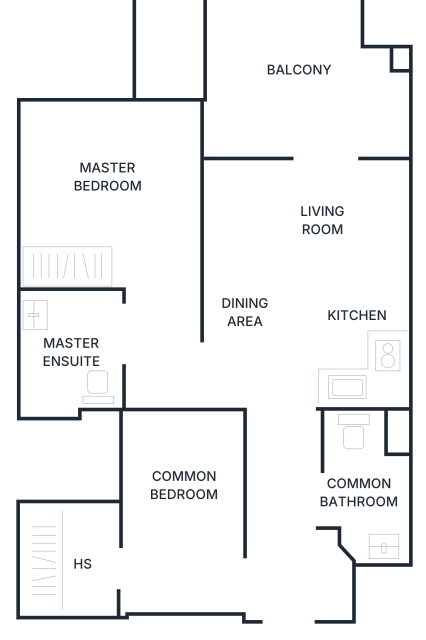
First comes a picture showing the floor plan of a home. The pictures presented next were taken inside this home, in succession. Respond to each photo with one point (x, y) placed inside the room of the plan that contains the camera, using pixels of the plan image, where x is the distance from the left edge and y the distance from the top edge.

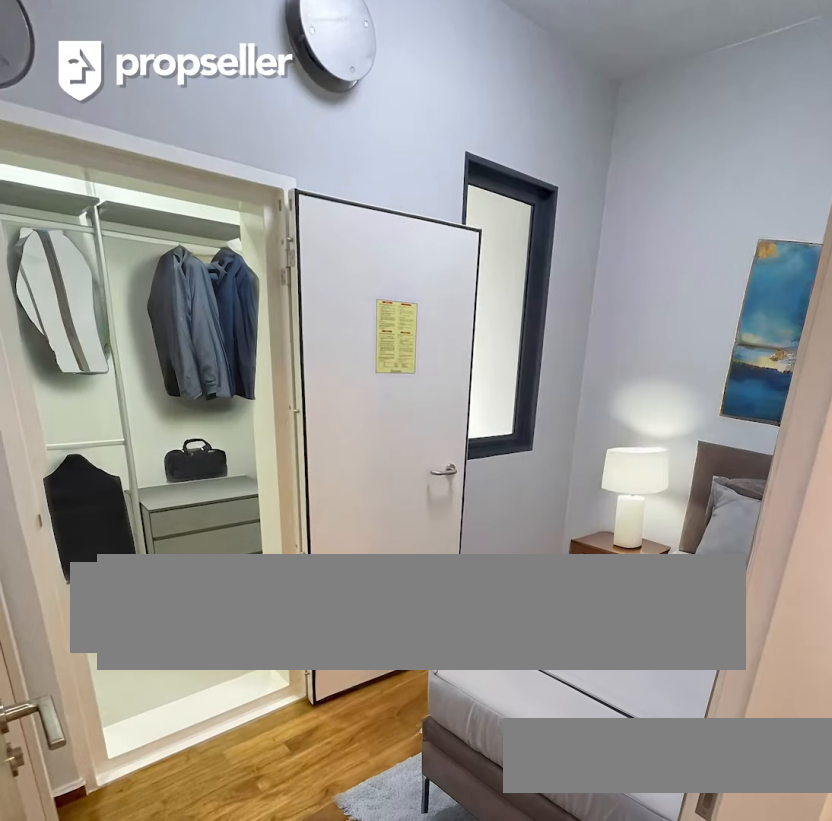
(182, 522)
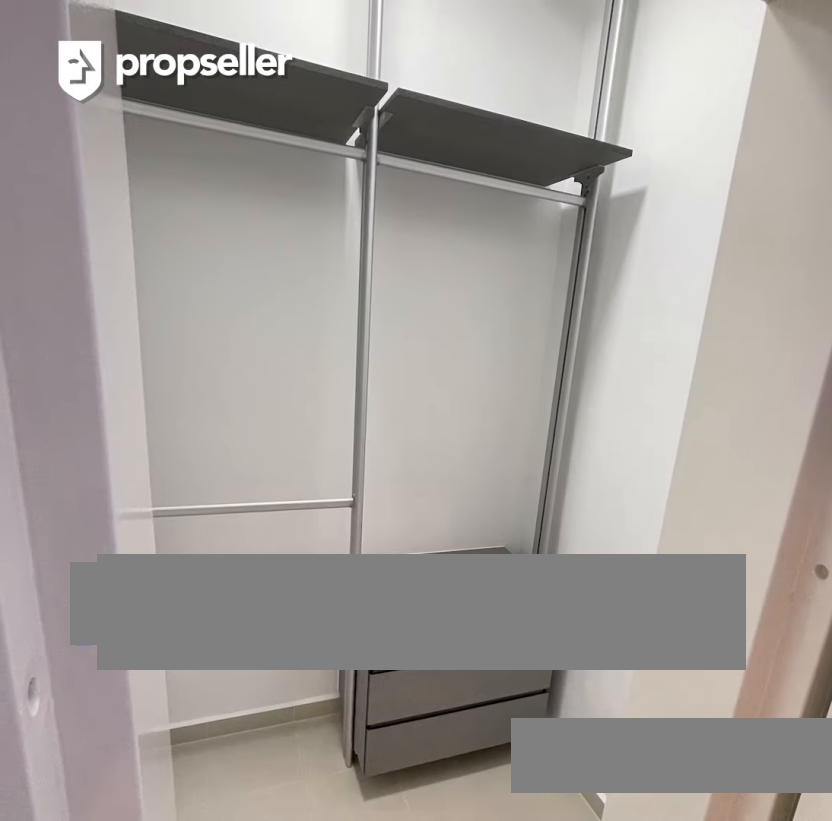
(182, 522)
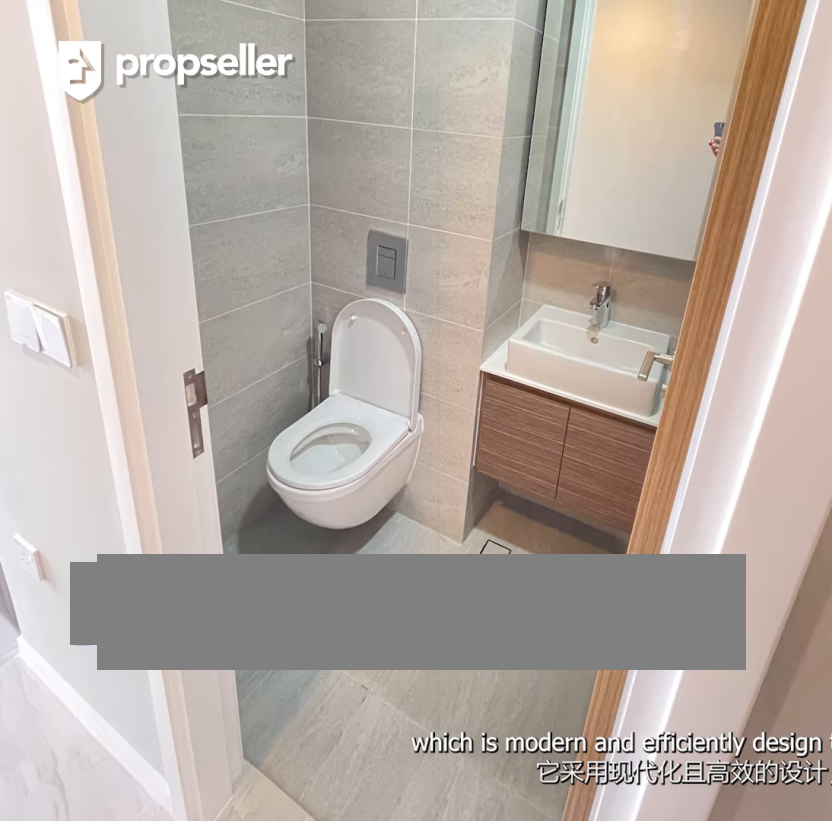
(364, 488)
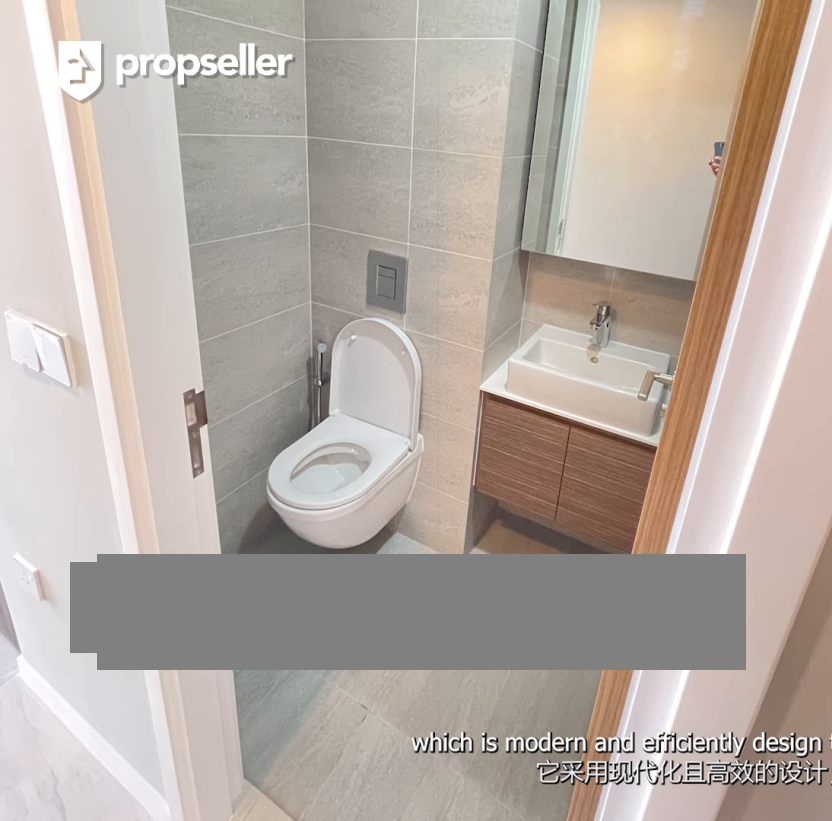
(364, 488)
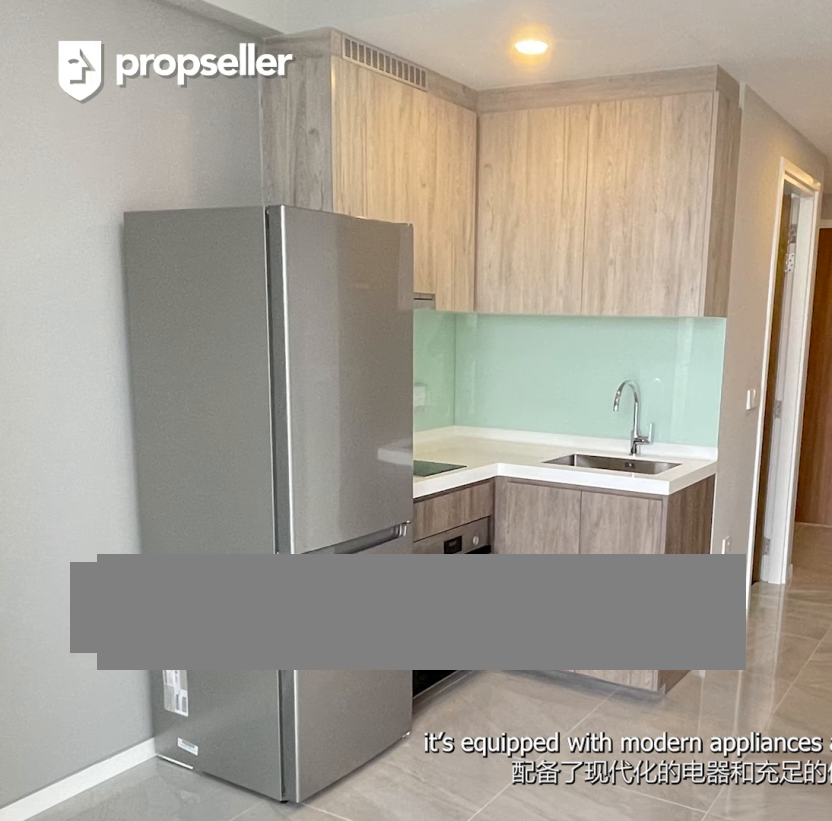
(362, 347)
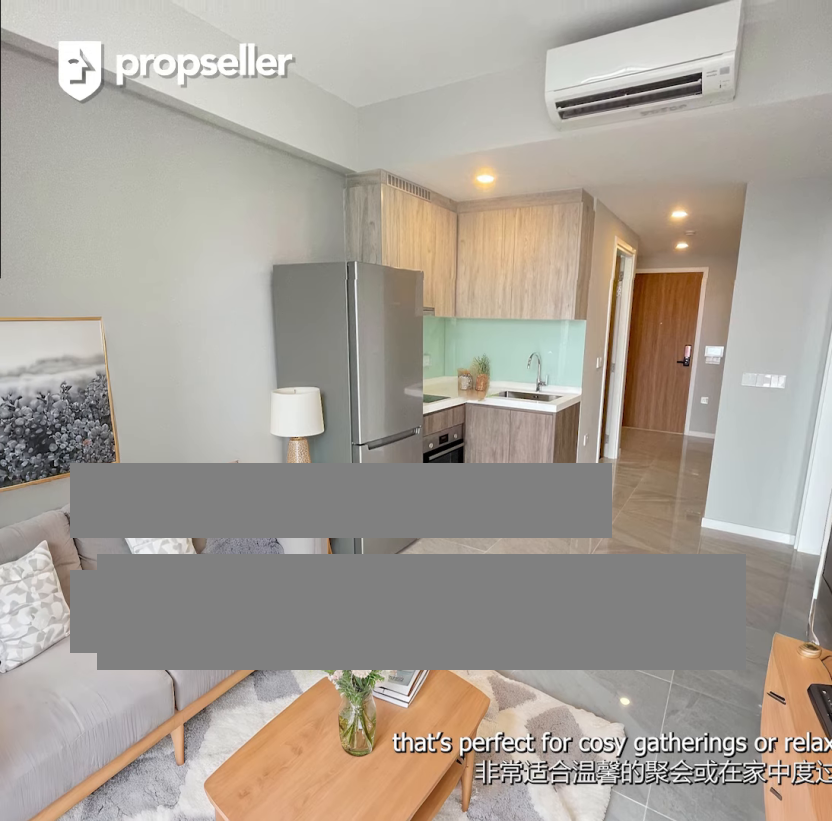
(302, 239)
